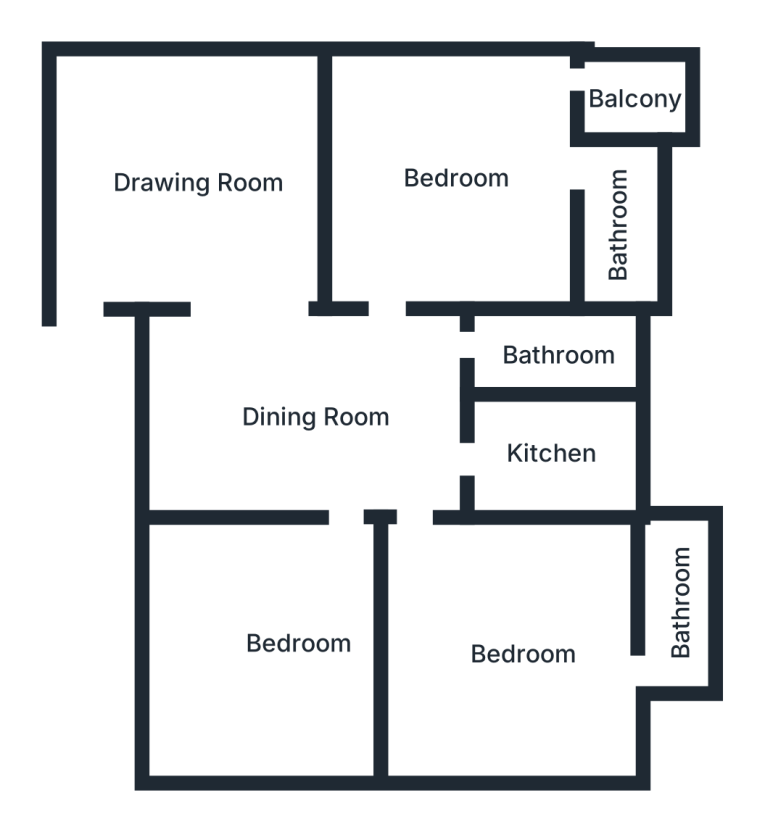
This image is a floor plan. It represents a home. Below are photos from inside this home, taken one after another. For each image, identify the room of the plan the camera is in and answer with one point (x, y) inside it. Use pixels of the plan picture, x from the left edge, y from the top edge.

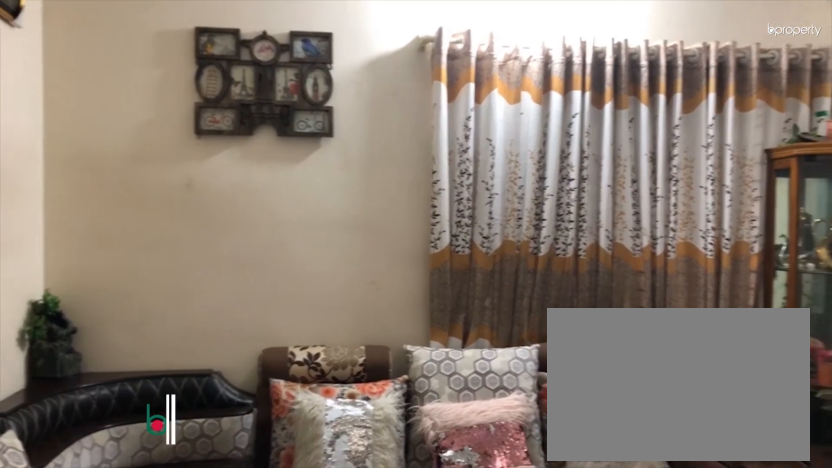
(190, 198)
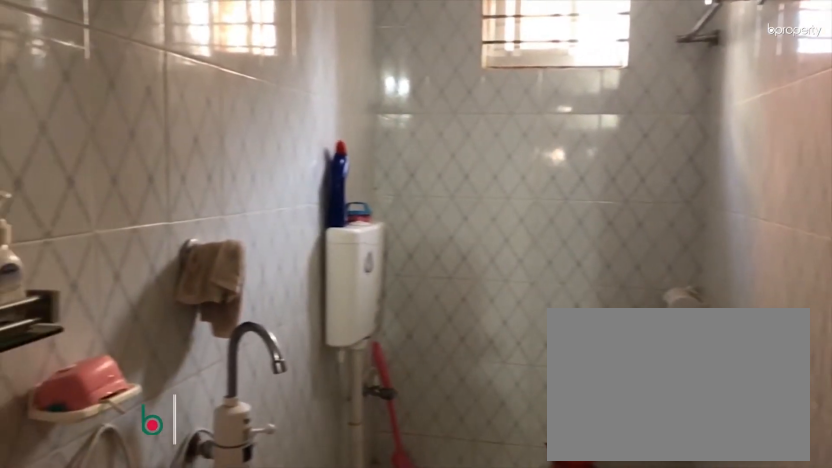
(548, 349)
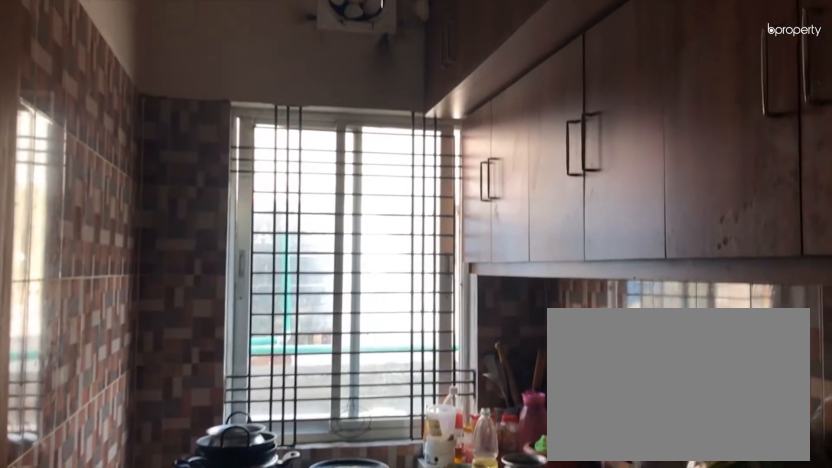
(552, 447)
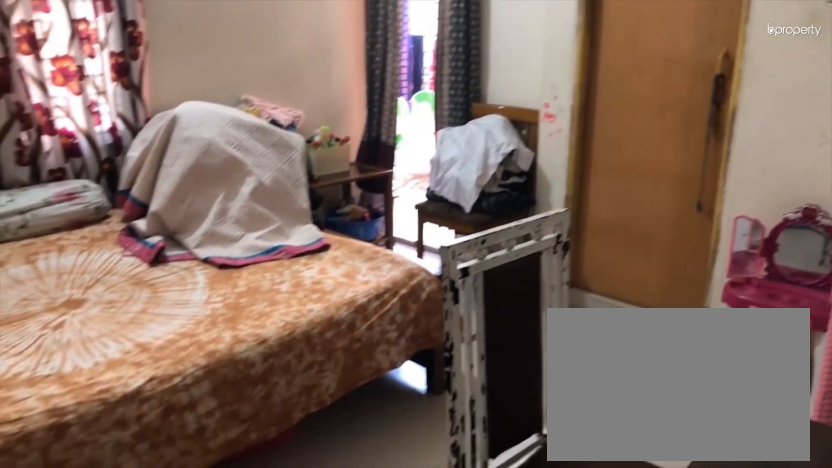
(456, 175)
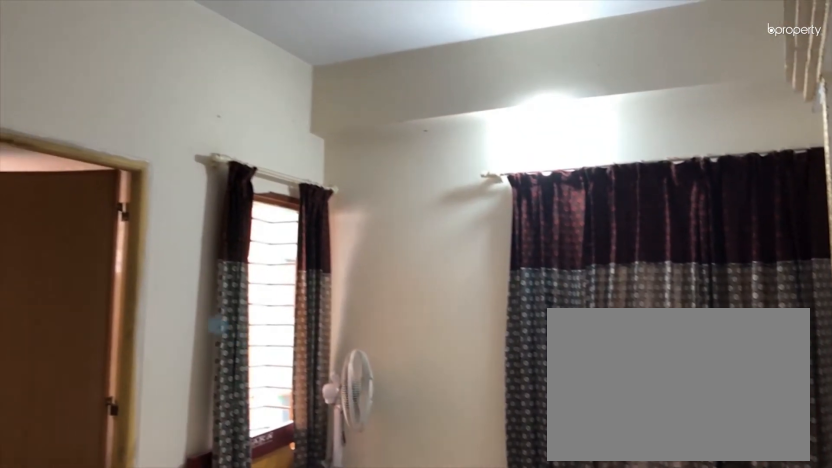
(525, 662)
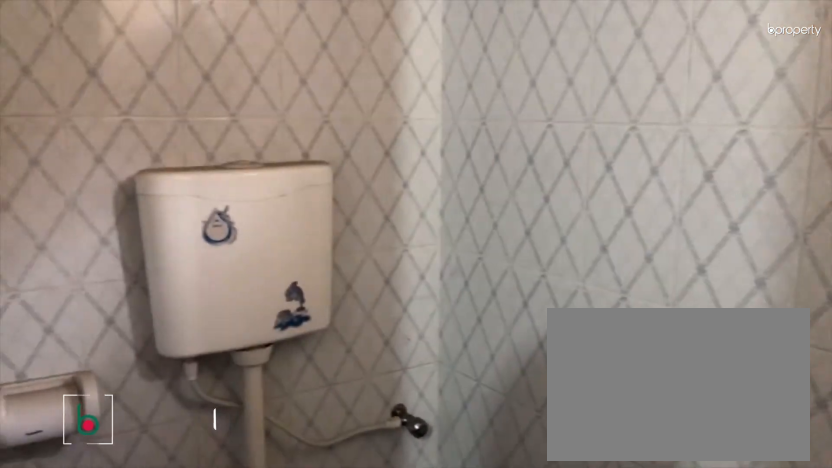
(679, 608)
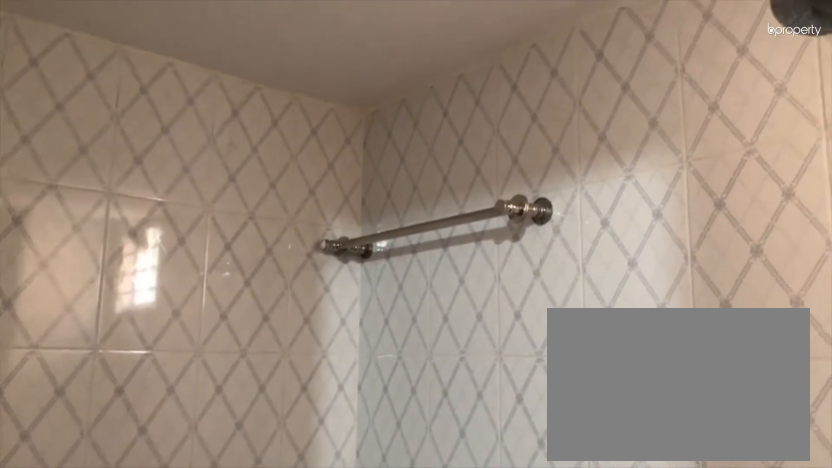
(679, 608)
